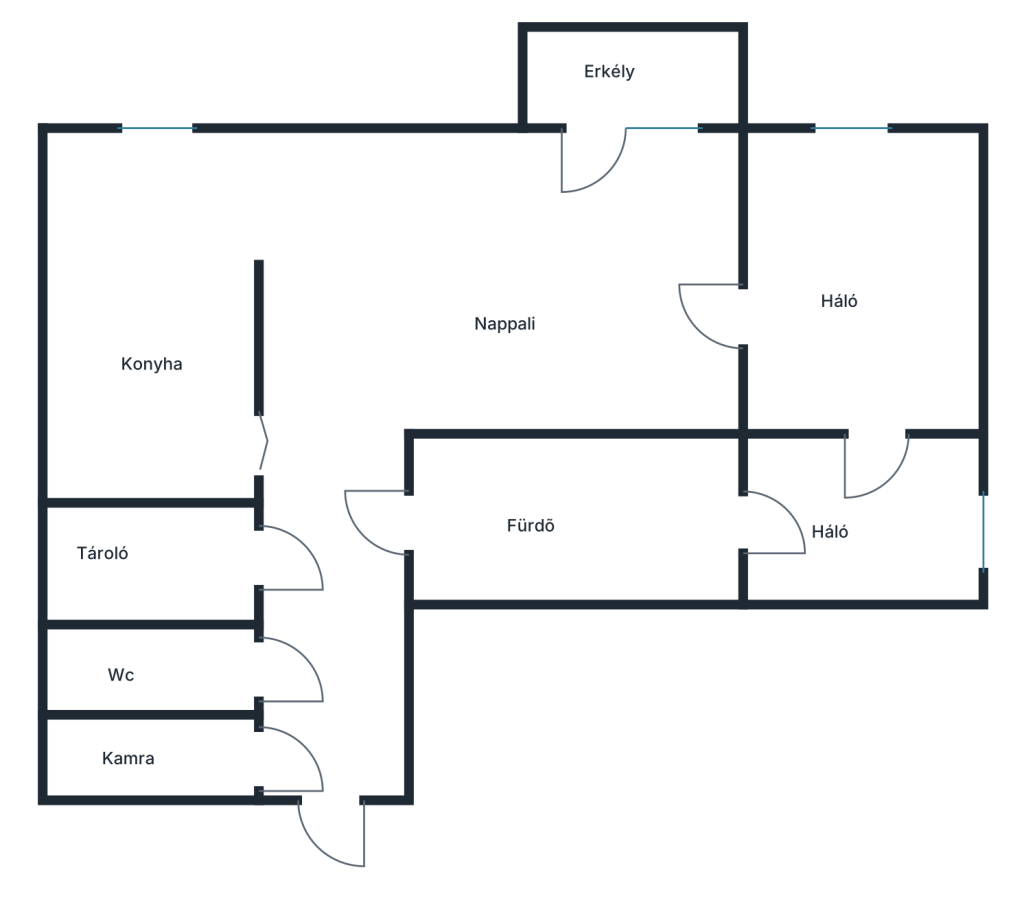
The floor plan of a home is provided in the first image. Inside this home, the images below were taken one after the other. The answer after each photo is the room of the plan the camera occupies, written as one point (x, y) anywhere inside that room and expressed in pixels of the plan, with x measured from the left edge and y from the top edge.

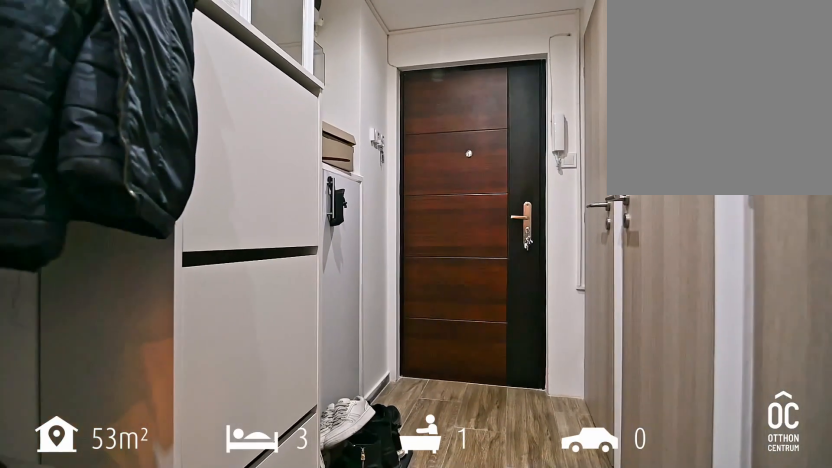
(331, 622)
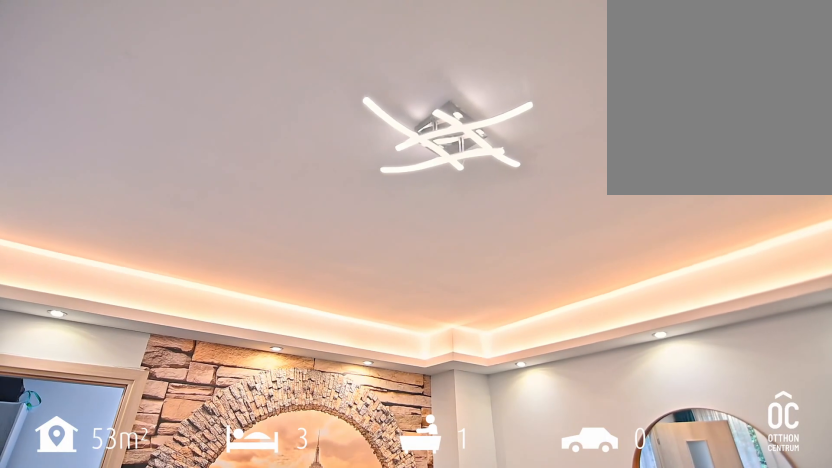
(495, 284)
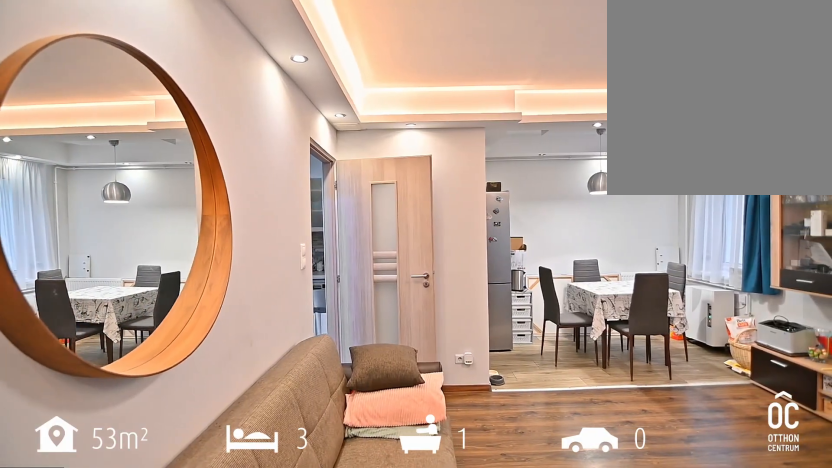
(495, 284)
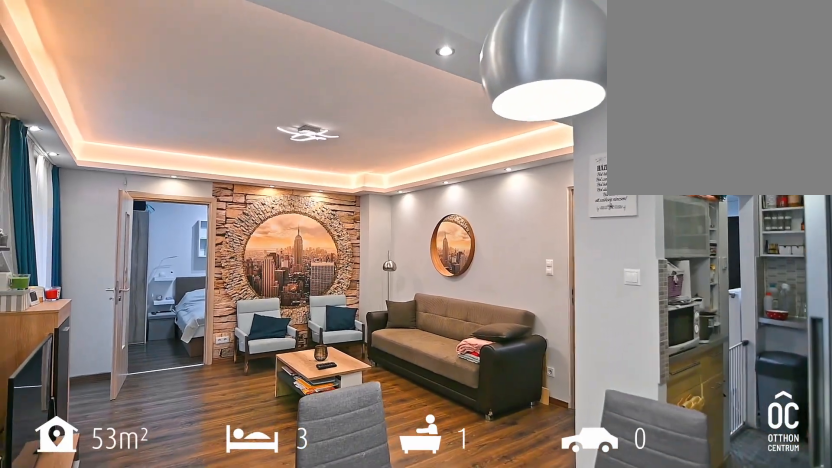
(149, 323)
